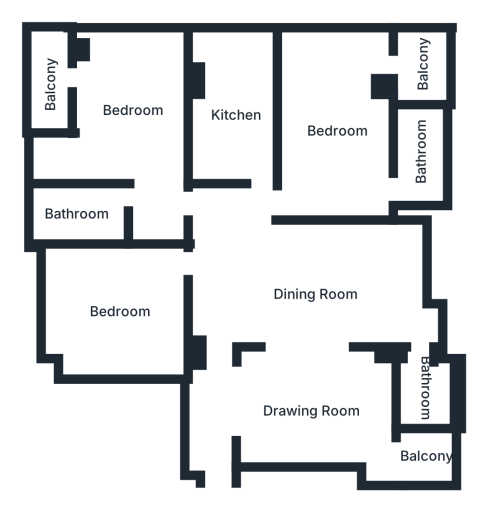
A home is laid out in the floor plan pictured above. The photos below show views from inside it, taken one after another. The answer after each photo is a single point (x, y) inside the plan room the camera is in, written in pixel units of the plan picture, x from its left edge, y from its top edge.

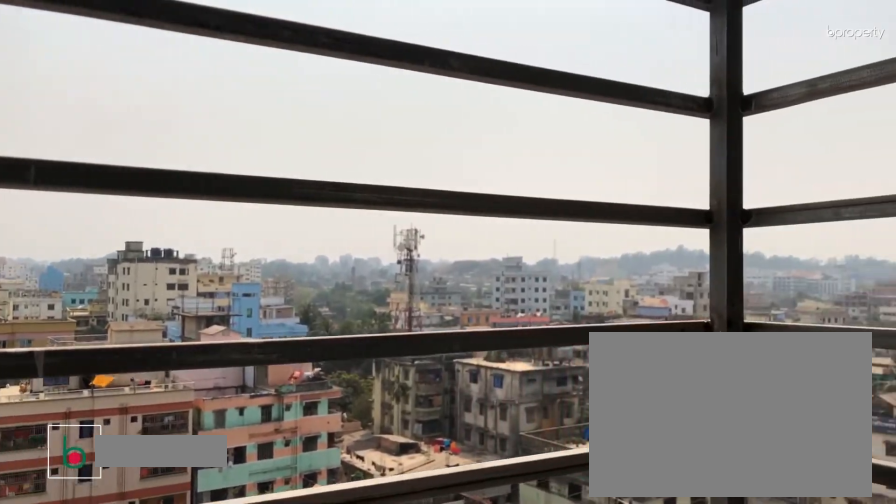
(427, 458)
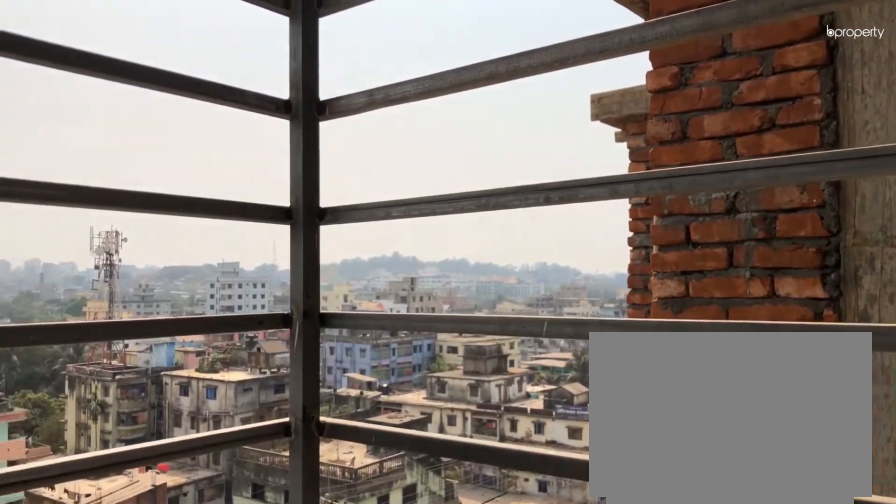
(427, 458)
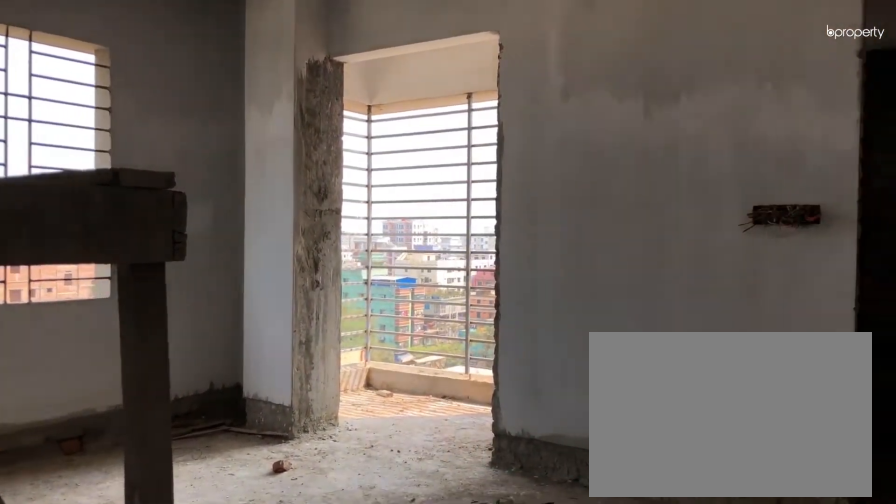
(346, 127)
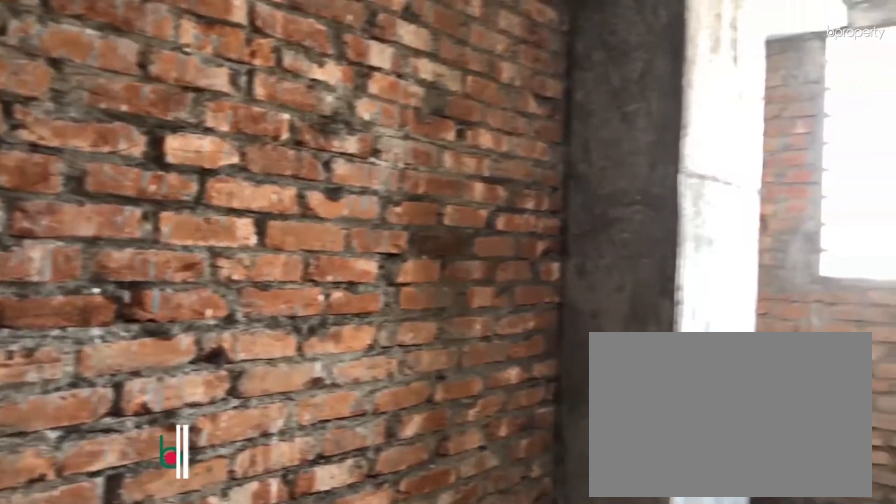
(240, 109)
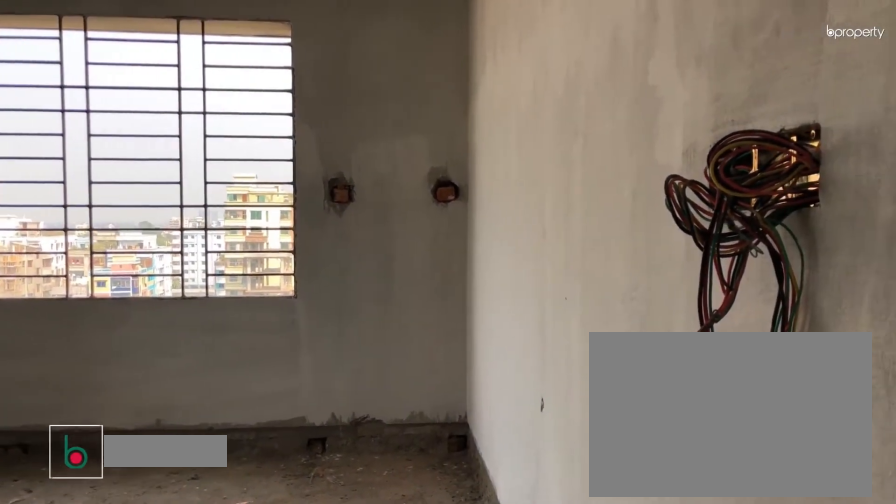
(135, 110)
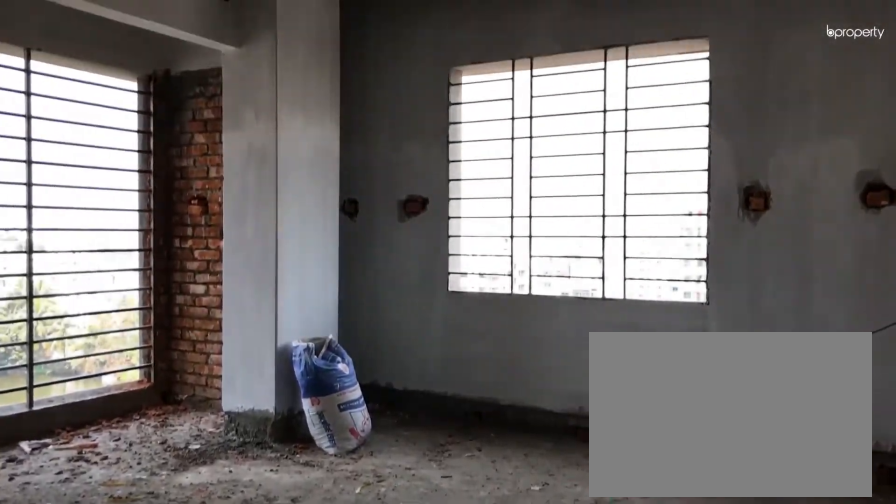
(134, 110)
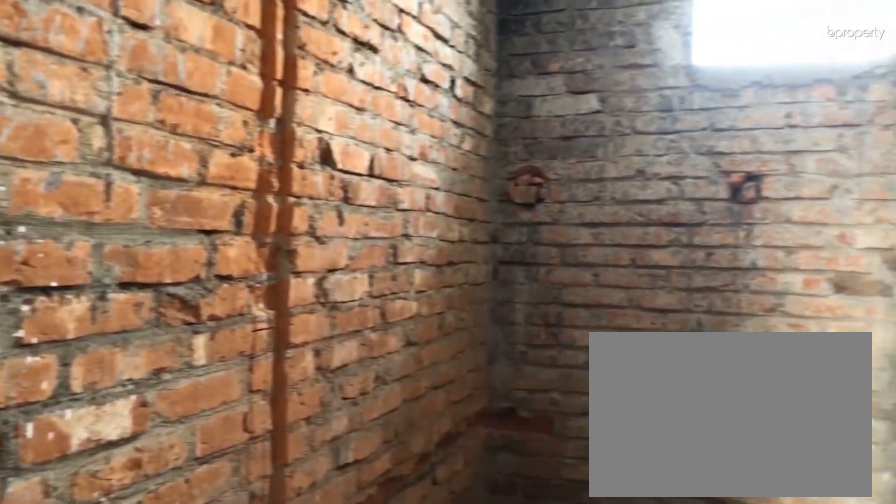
(84, 213)
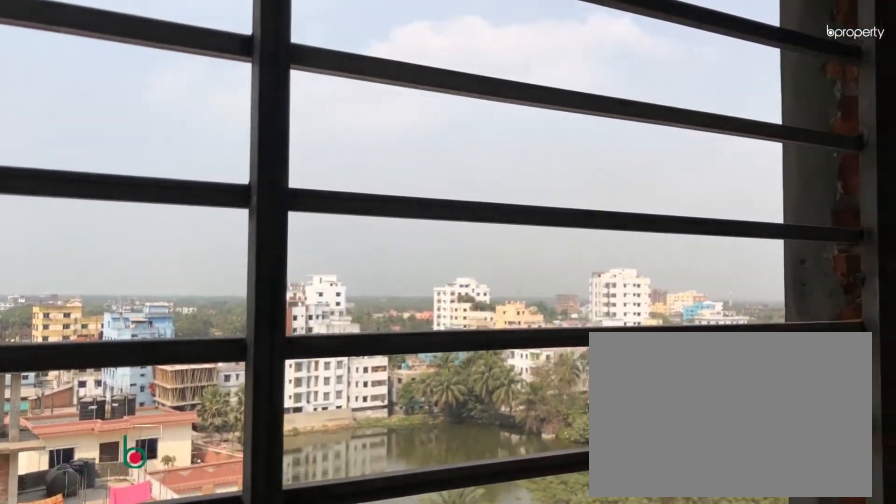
(52, 69)
